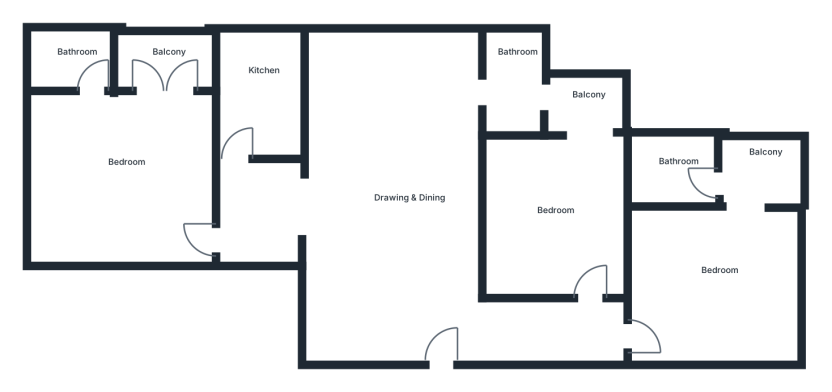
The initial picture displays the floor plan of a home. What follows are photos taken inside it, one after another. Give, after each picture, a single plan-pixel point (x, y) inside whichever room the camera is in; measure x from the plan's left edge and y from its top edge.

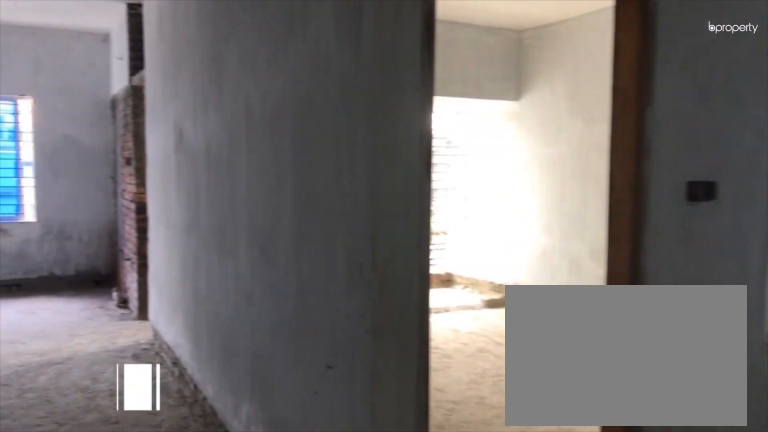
(421, 314)
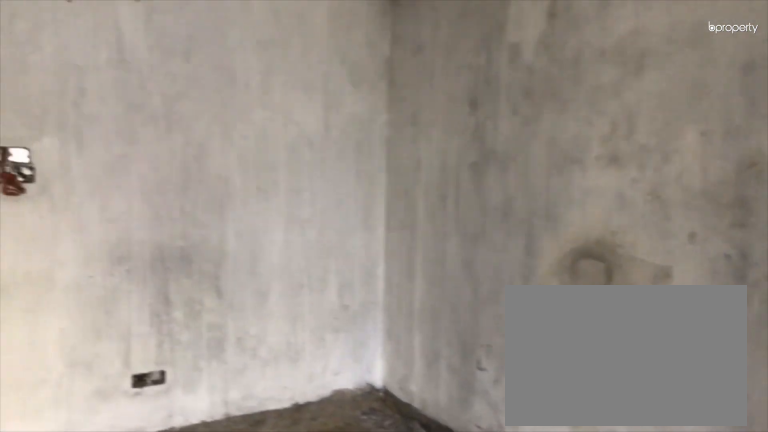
(393, 202)
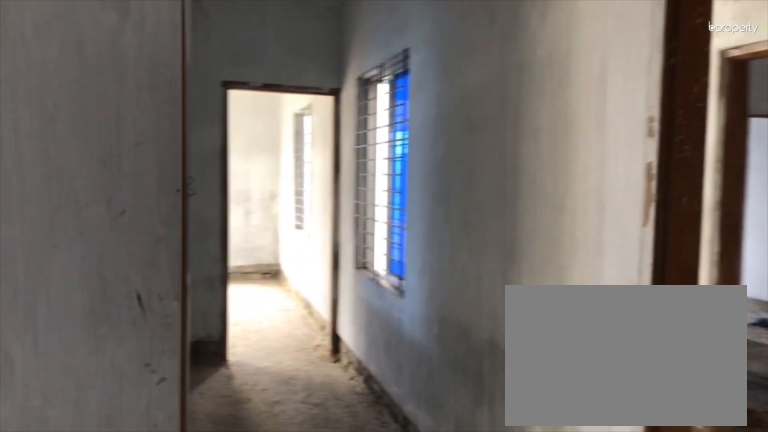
(393, 202)
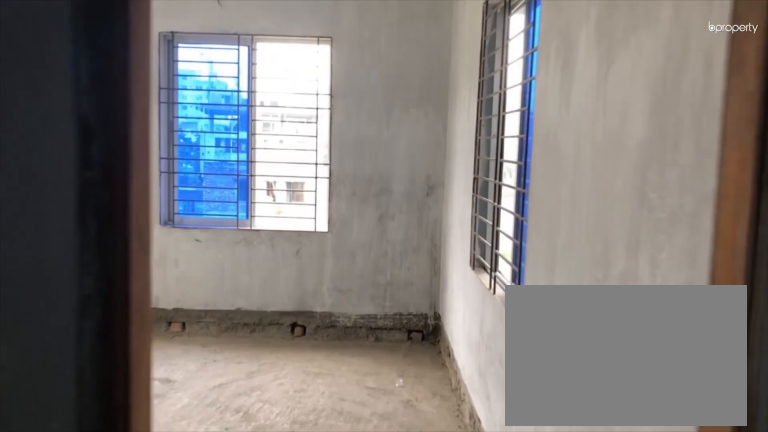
(666, 307)
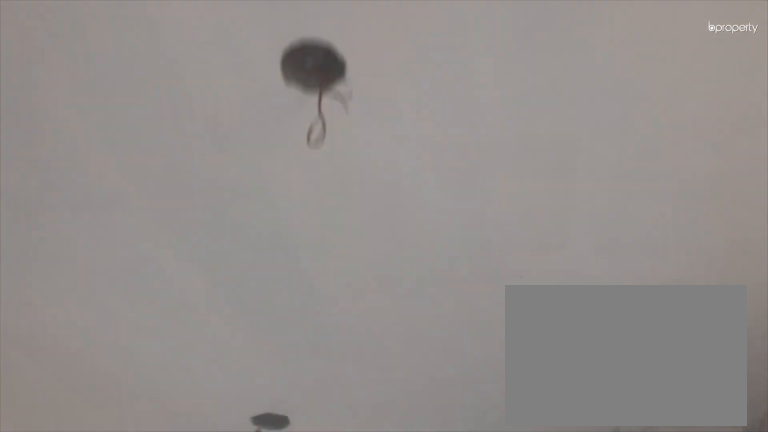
(727, 272)
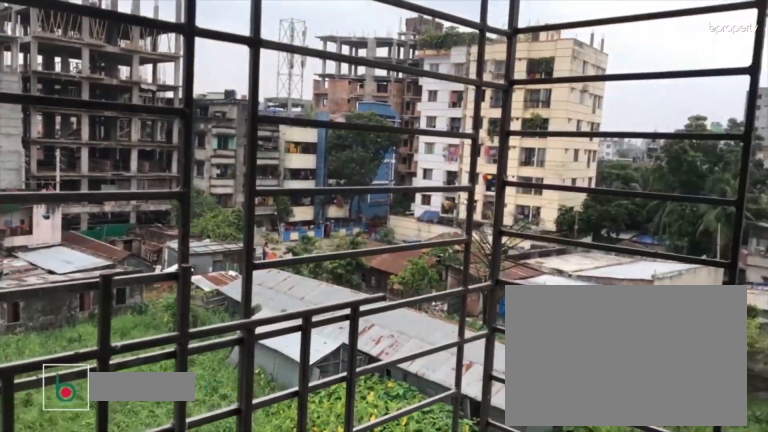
(762, 161)
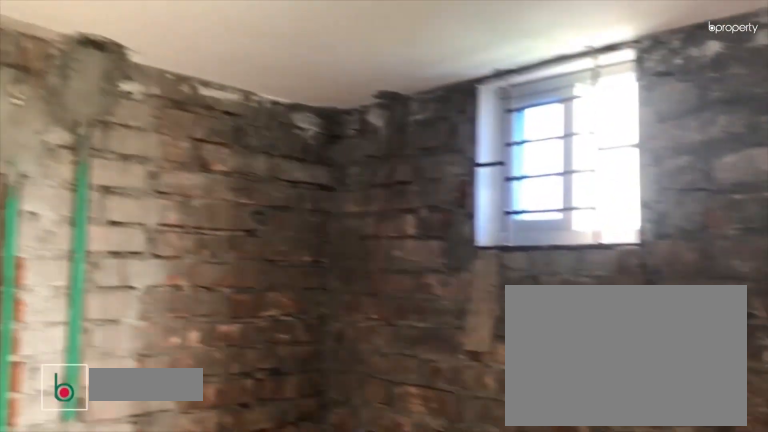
(682, 161)
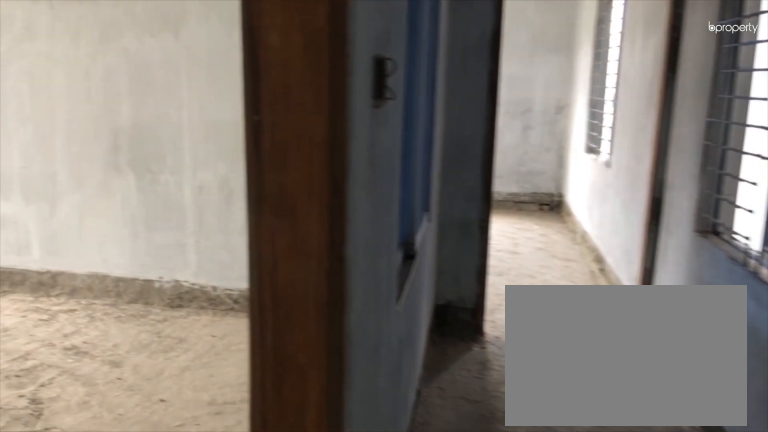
(574, 283)
